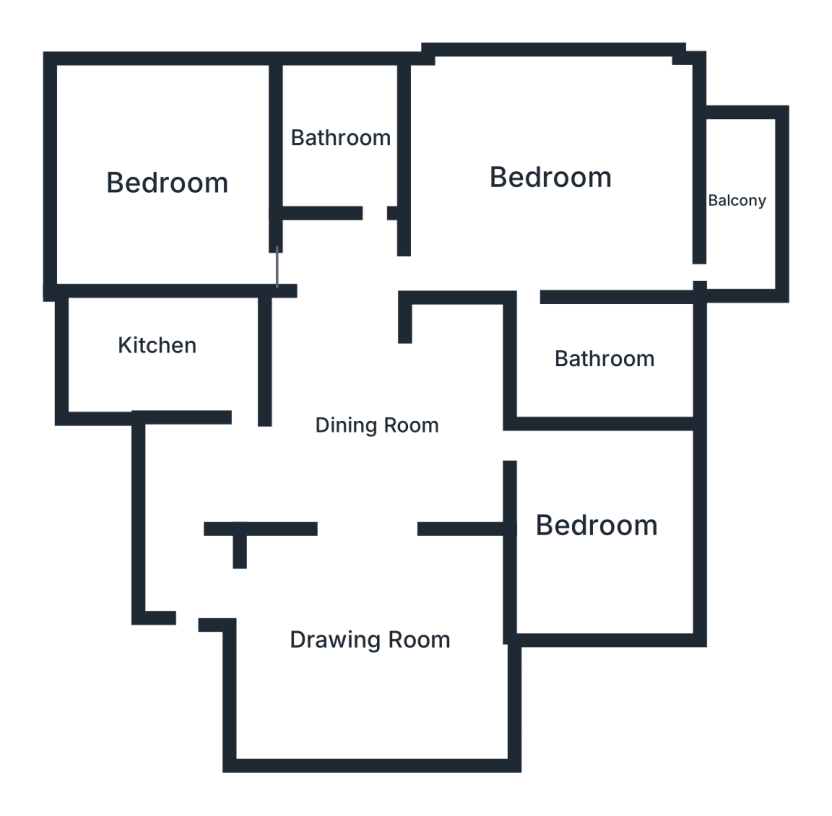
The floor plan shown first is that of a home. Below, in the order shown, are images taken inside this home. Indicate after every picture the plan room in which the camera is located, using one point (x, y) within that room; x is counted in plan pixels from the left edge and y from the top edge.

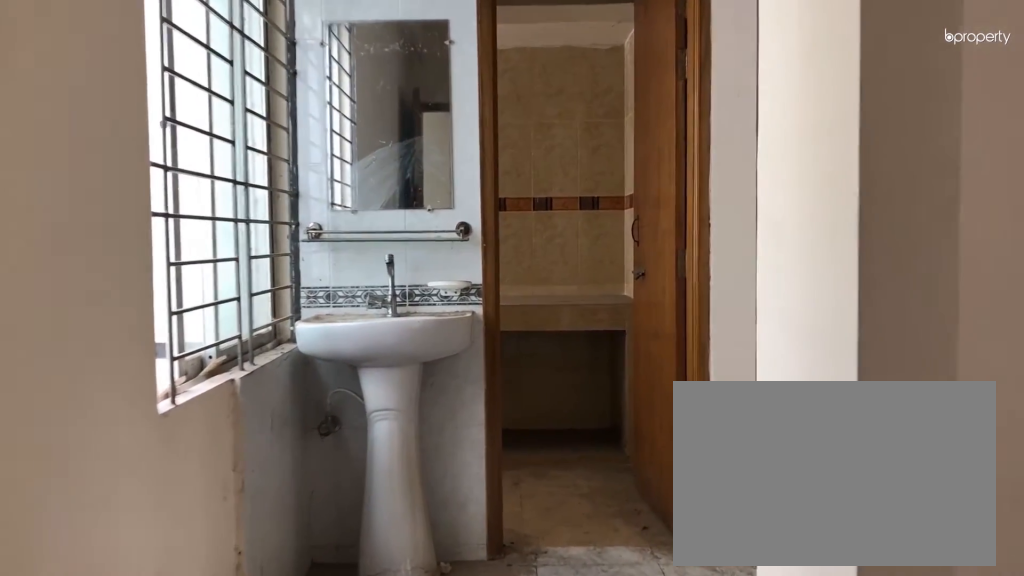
(192, 501)
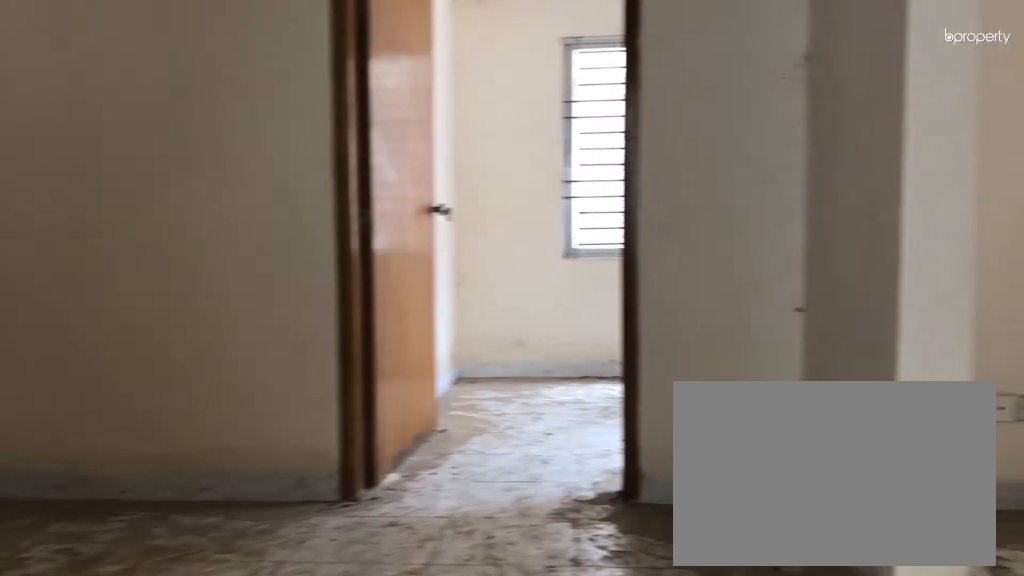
(373, 429)
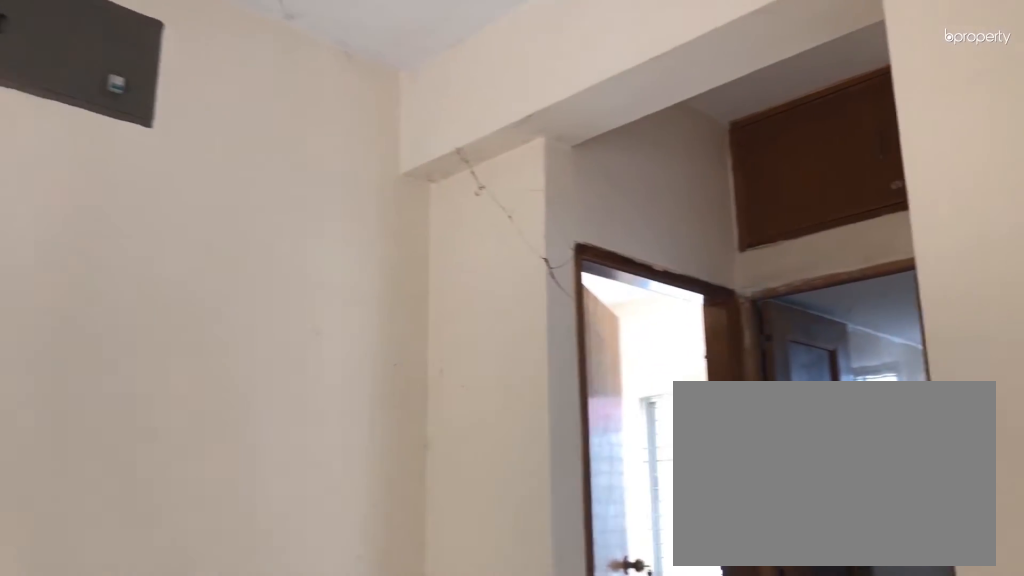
(377, 426)
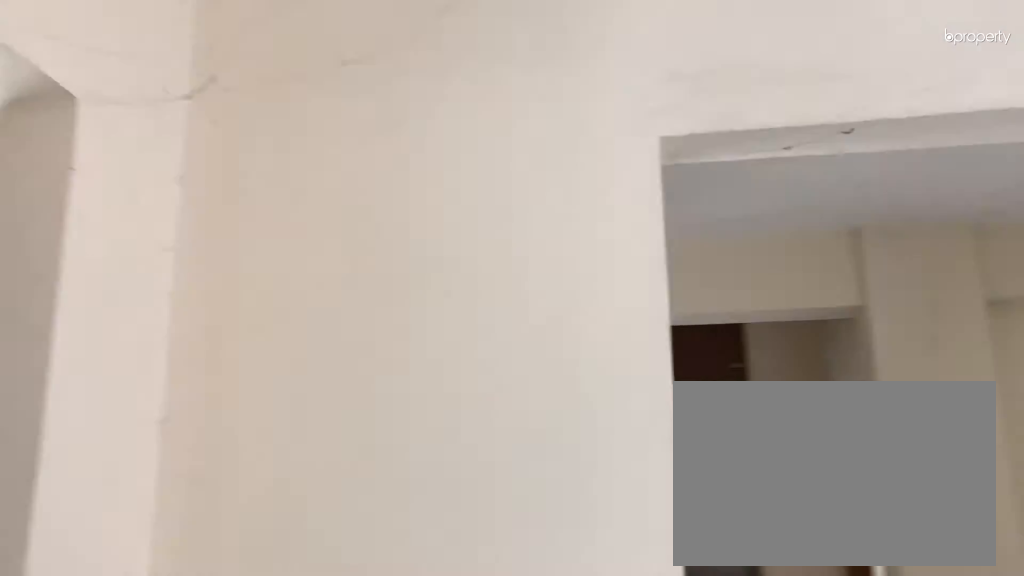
(384, 654)
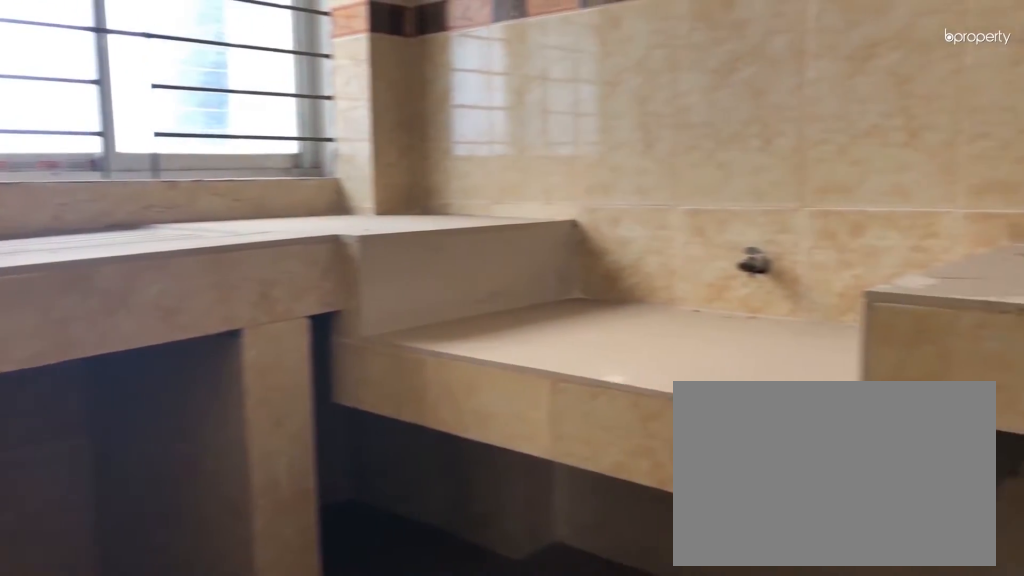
(158, 346)
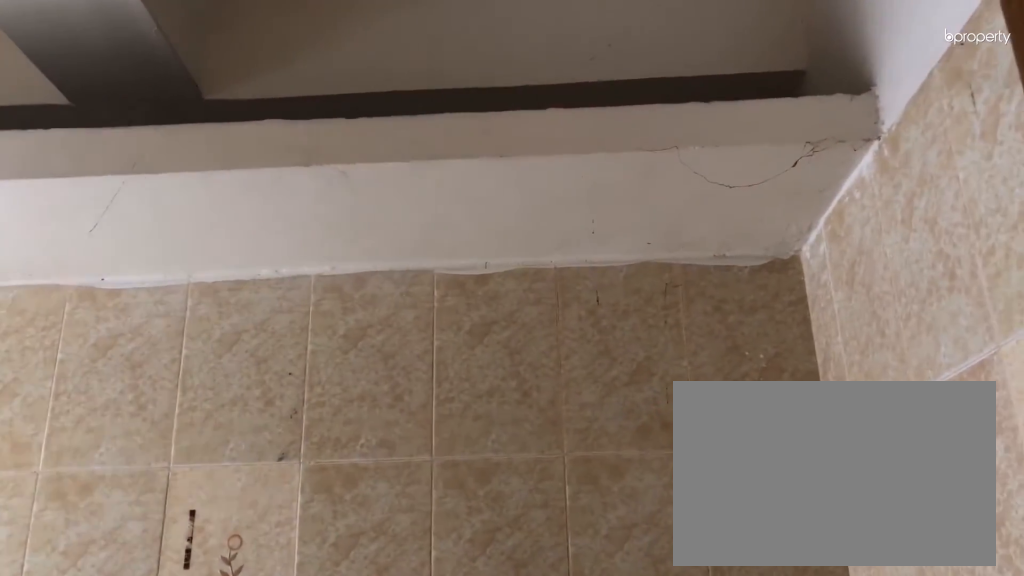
(158, 347)
